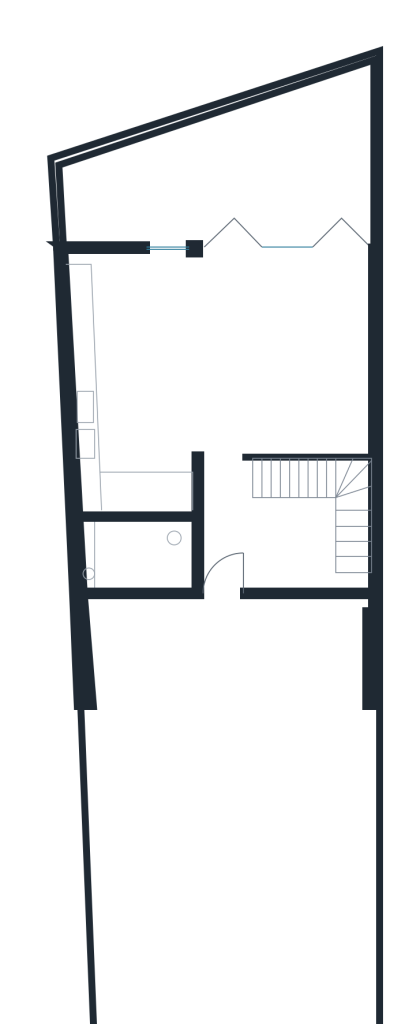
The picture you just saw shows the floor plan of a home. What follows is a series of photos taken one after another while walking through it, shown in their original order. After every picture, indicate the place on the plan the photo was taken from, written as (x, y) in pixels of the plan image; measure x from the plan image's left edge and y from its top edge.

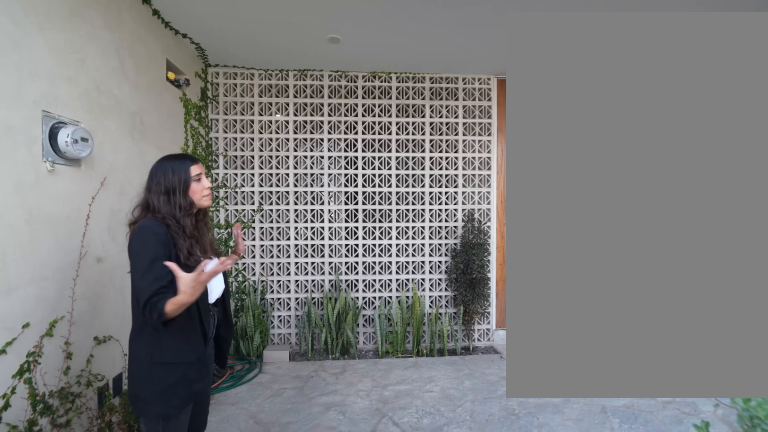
(162, 736)
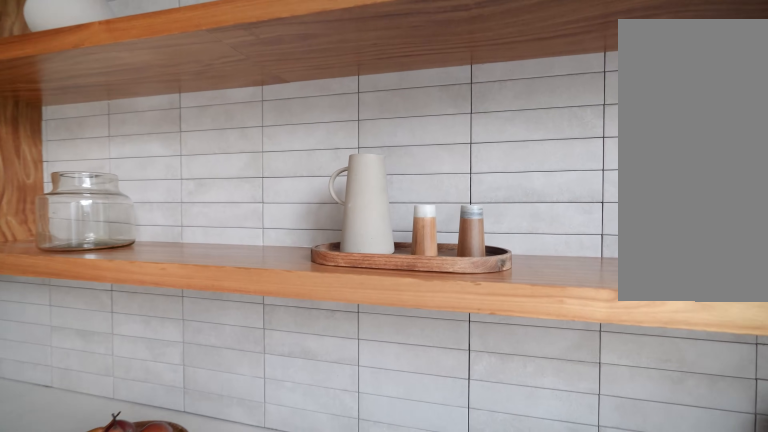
(123, 302)
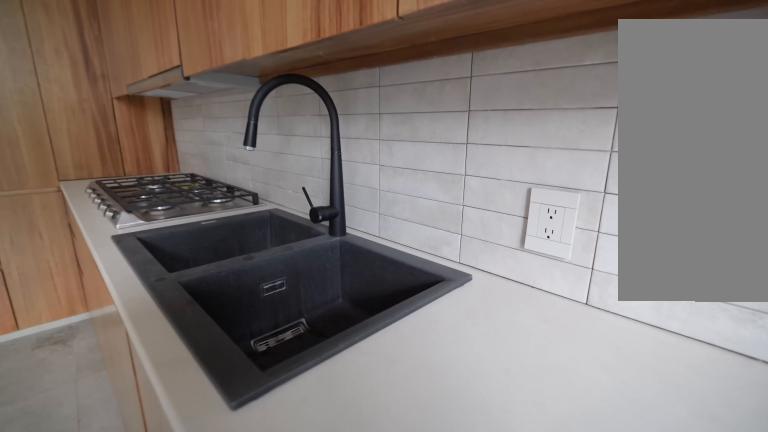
(120, 350)
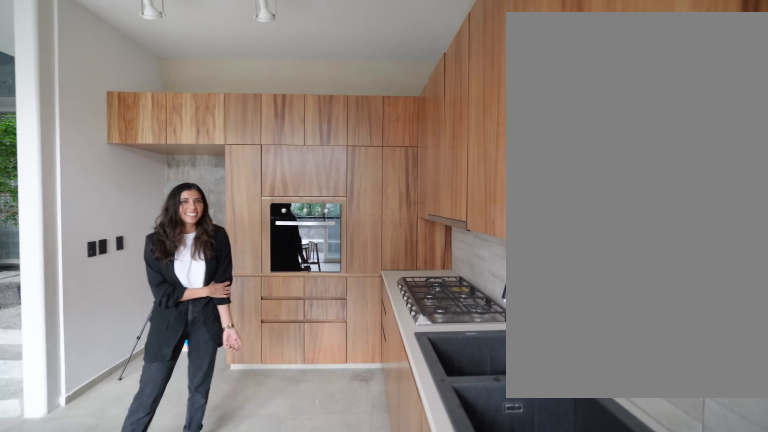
(118, 371)
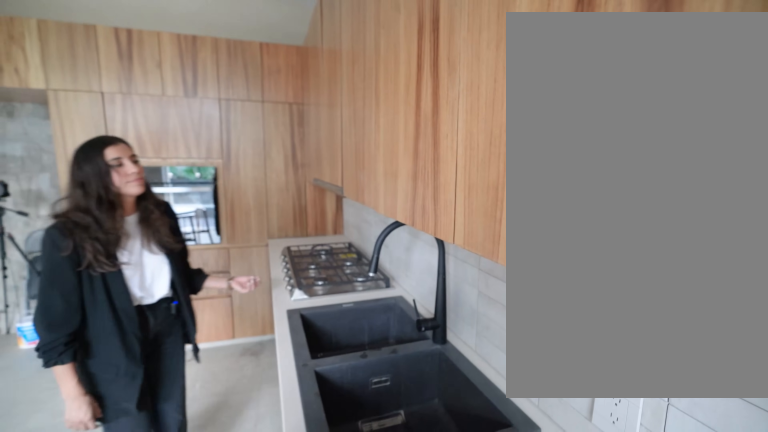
(116, 370)
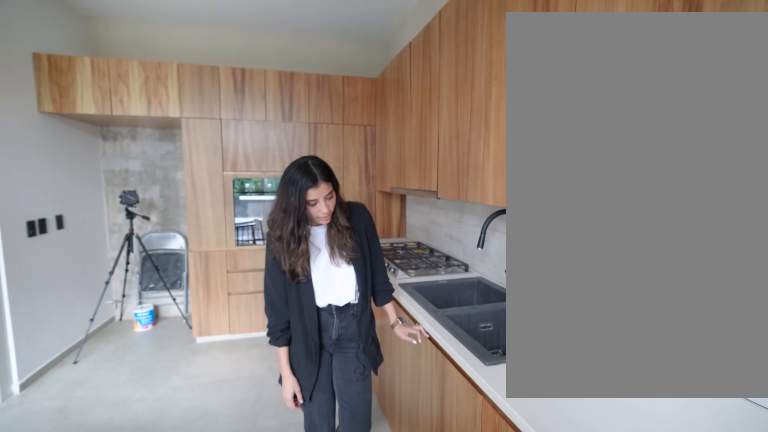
(116, 369)
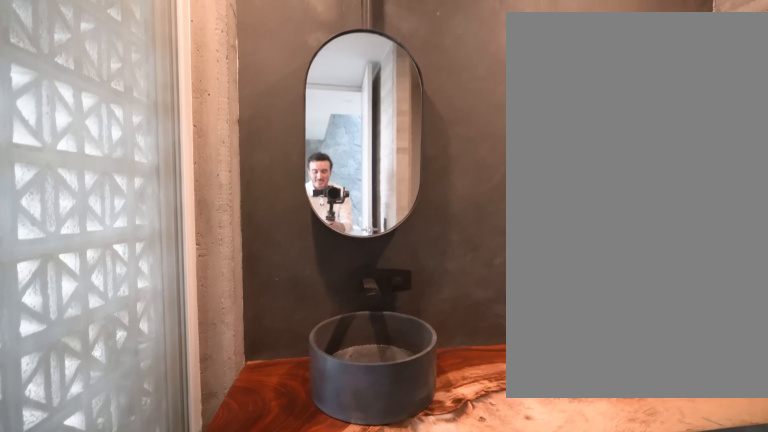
(118, 570)
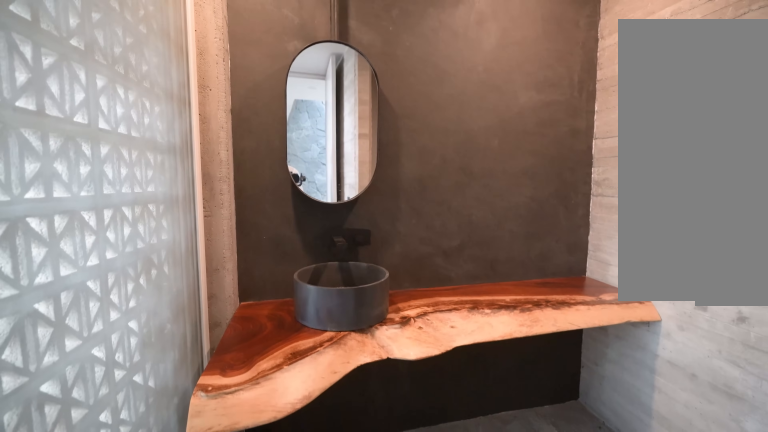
(118, 570)
